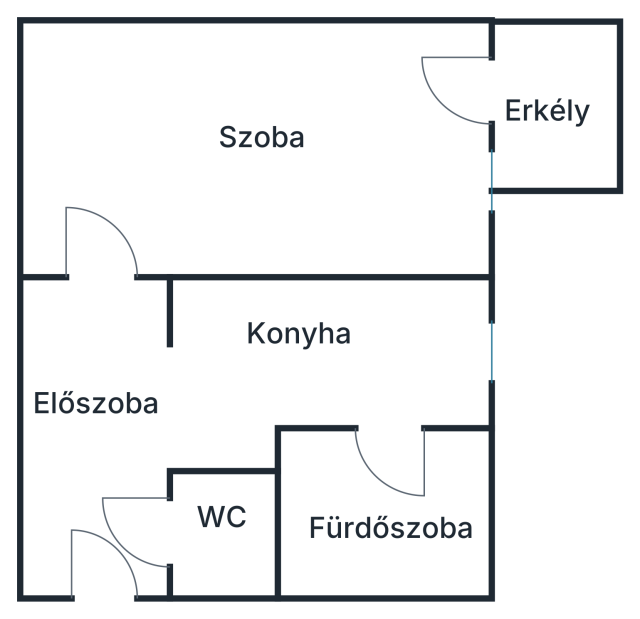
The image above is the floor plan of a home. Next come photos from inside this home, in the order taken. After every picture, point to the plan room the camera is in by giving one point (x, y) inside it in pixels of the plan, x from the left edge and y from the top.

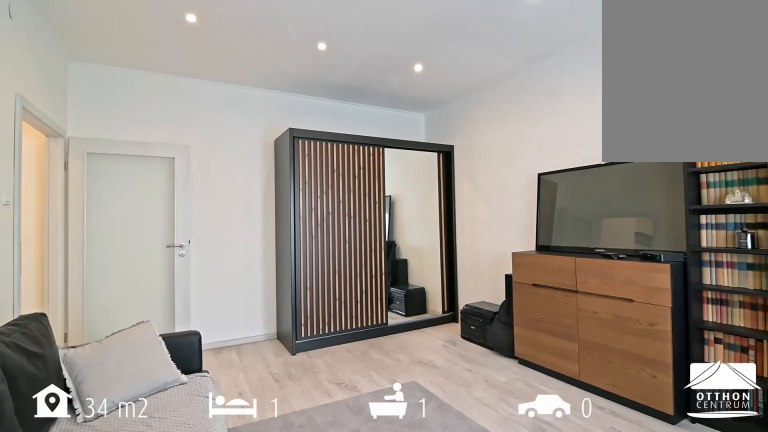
(260, 137)
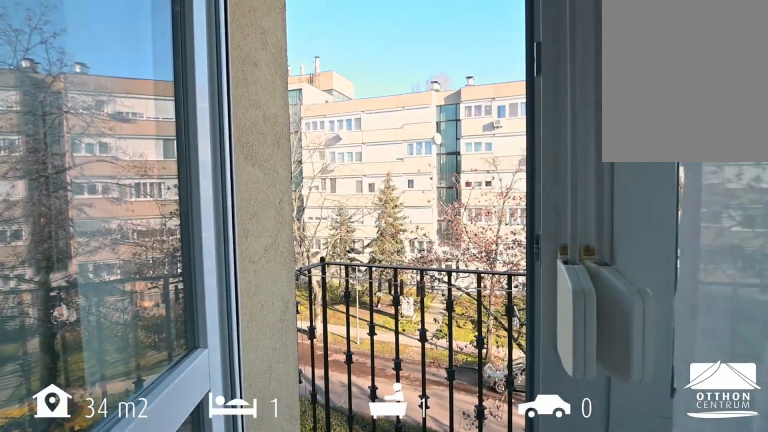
(553, 110)
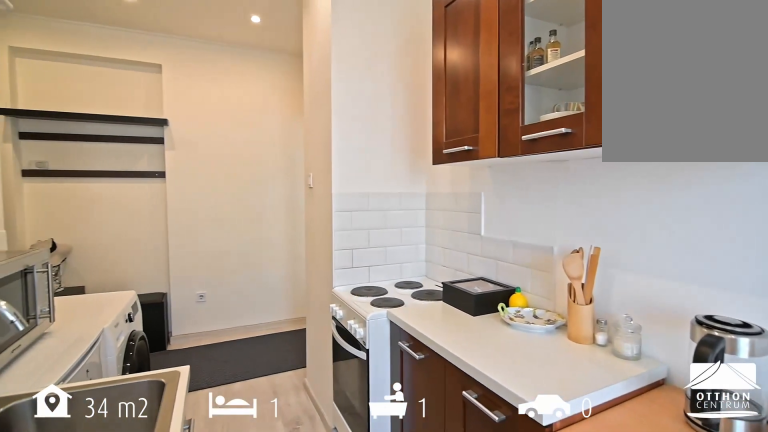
(316, 364)
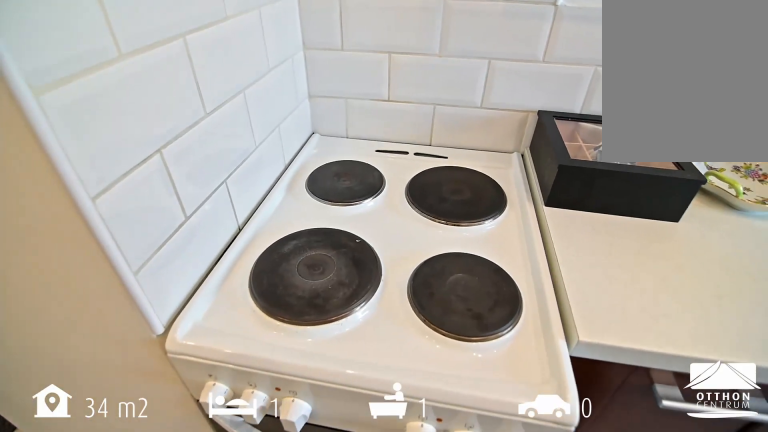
(316, 364)
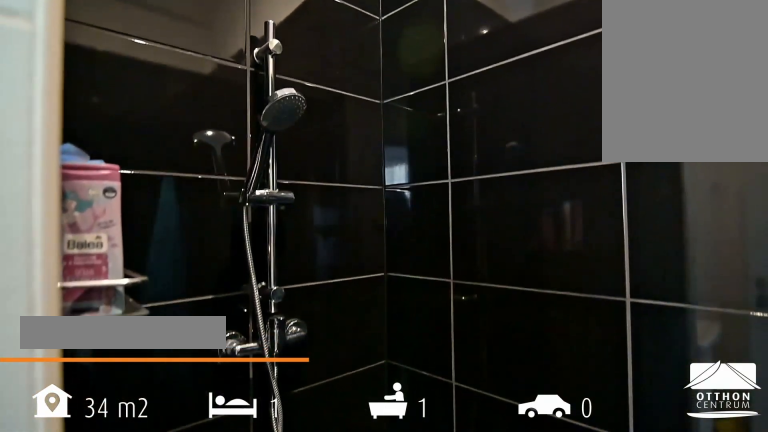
(404, 529)
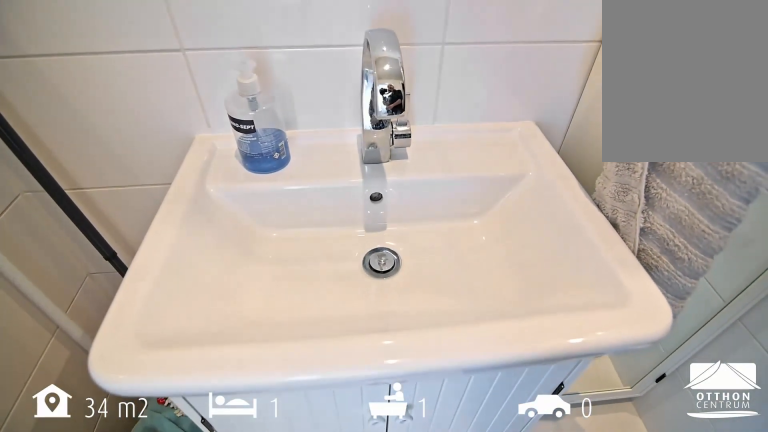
(404, 529)
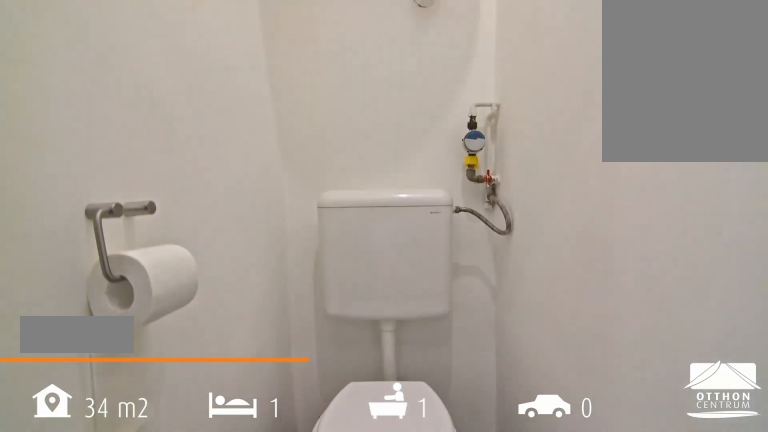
(227, 546)
